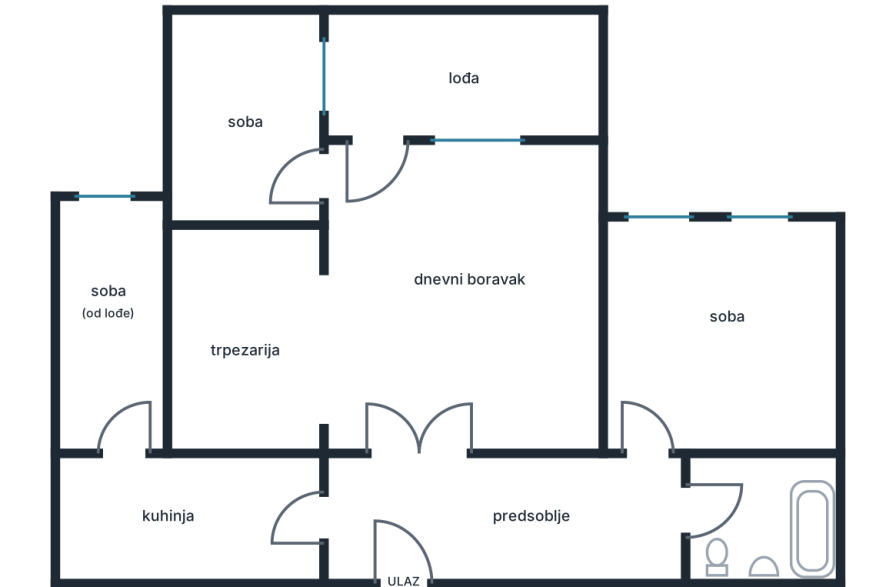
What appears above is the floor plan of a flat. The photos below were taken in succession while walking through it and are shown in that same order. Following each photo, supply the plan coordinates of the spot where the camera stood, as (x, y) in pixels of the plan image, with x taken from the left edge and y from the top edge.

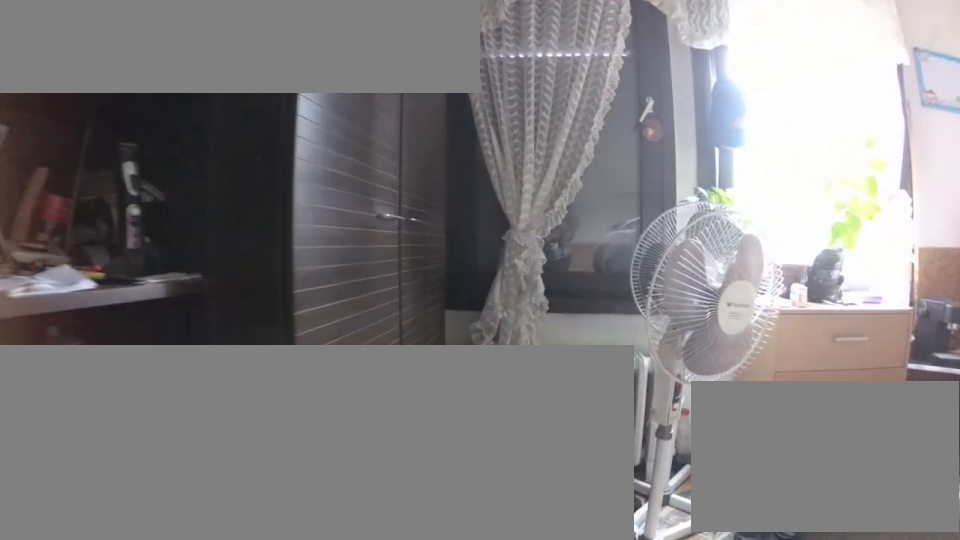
(652, 389)
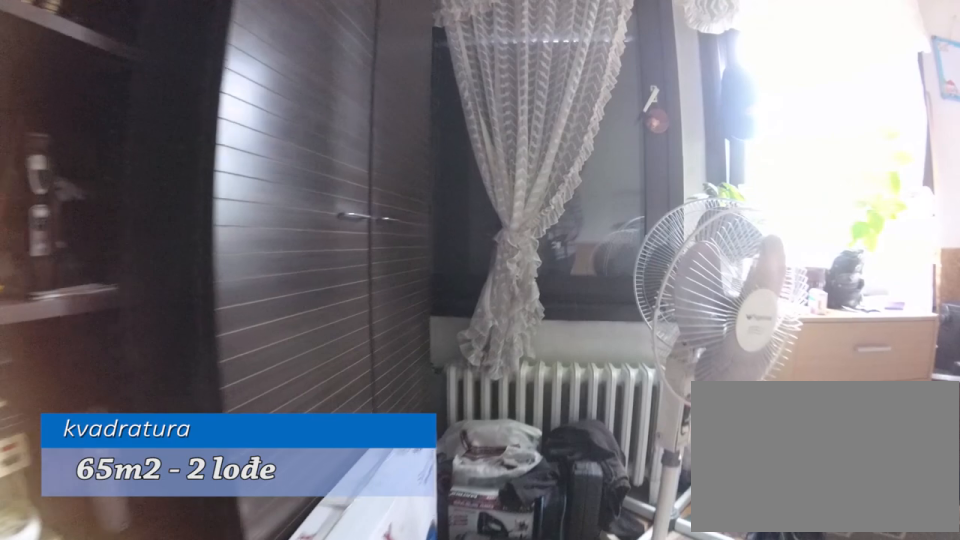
(652, 377)
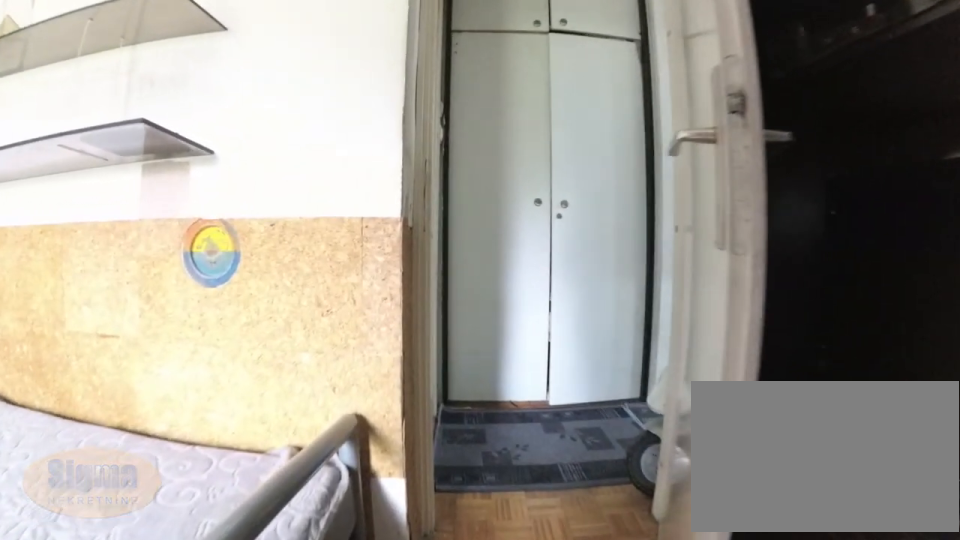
(647, 320)
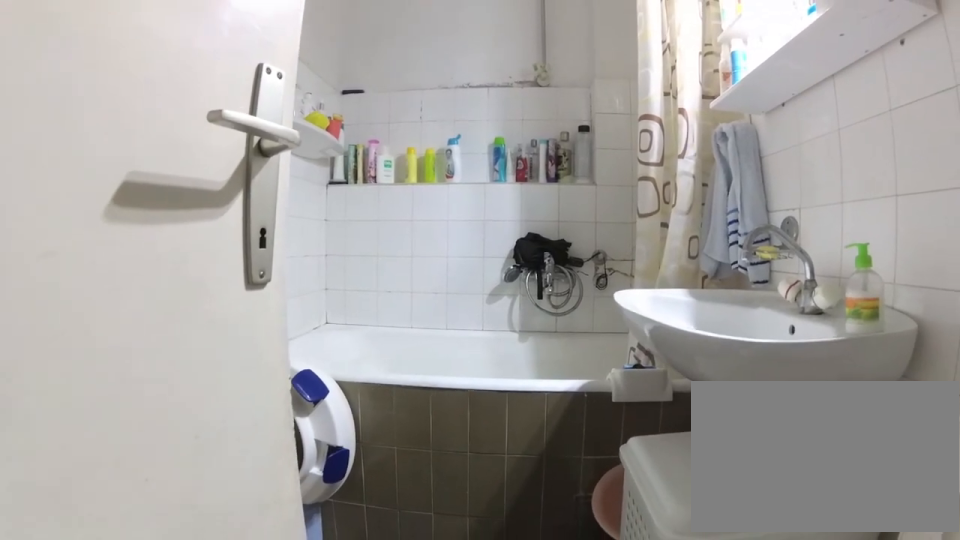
(684, 513)
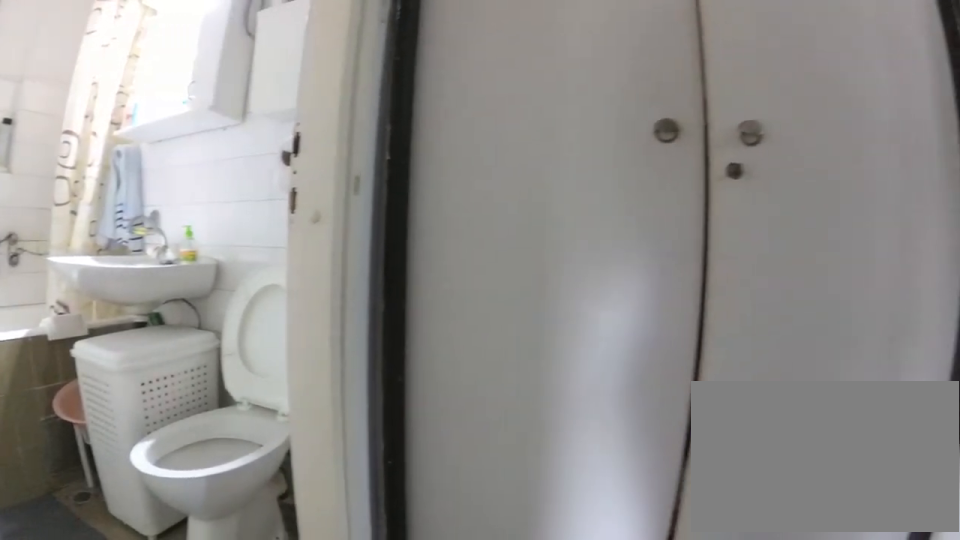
(661, 488)
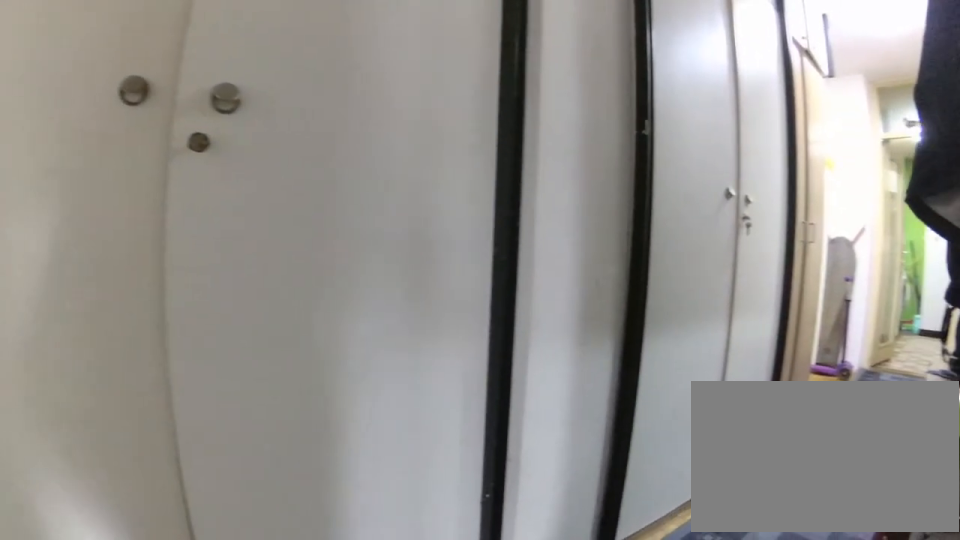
(685, 493)
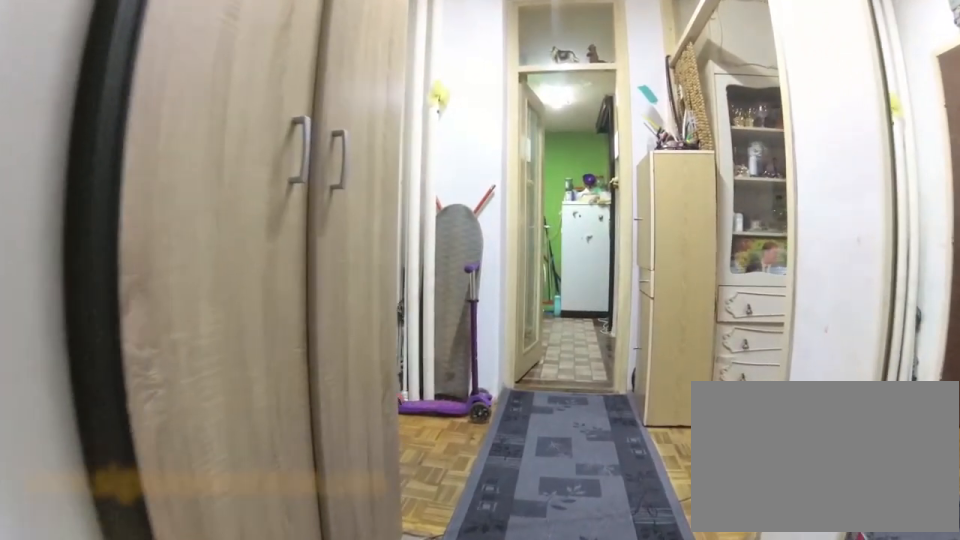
(585, 514)
